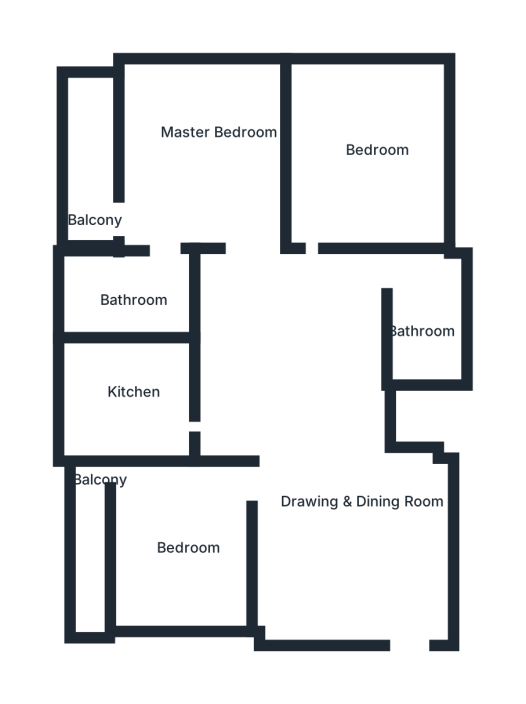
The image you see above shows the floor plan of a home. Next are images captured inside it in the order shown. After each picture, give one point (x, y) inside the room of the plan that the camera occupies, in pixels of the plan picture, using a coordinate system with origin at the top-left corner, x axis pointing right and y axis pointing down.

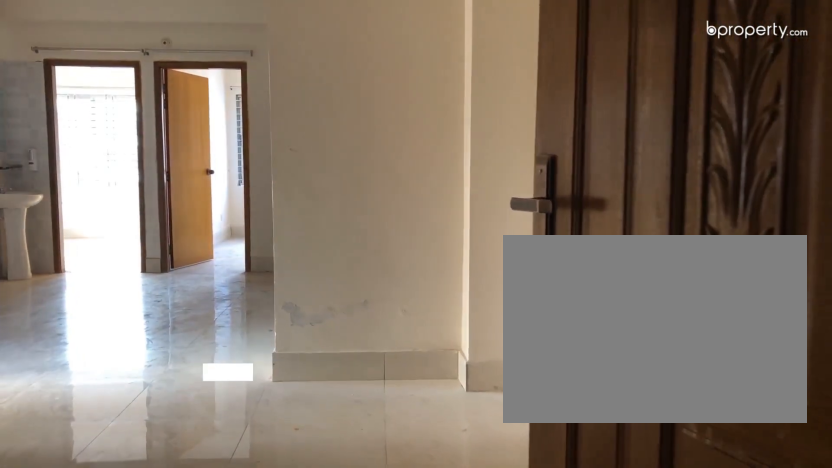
(351, 532)
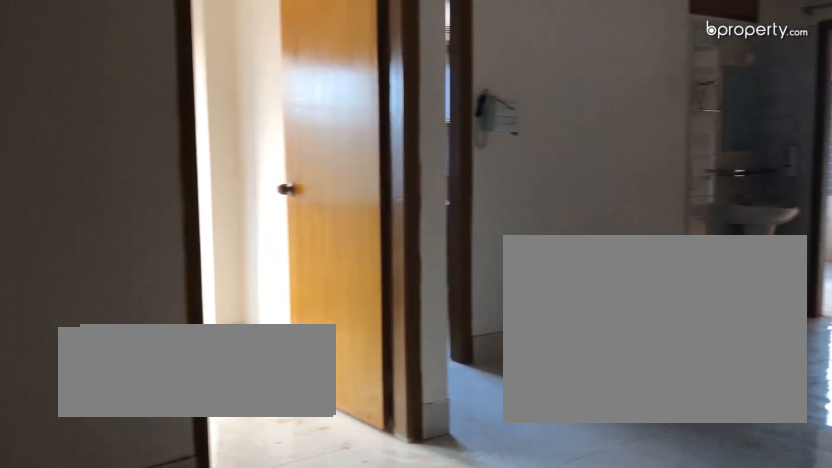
(351, 532)
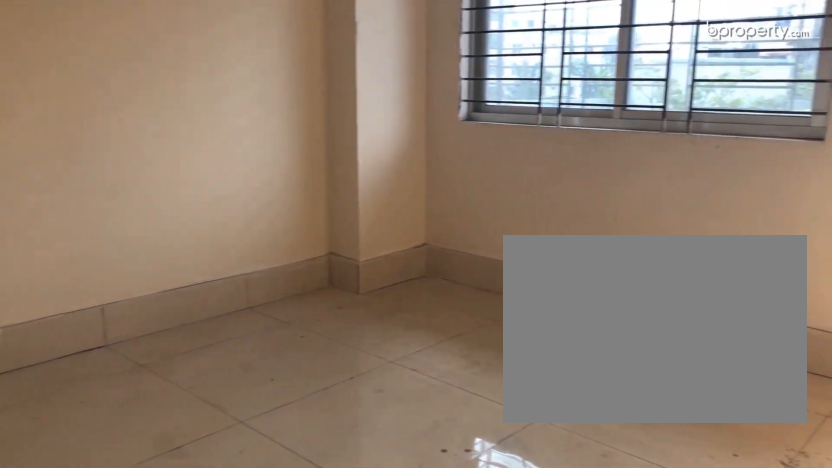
(193, 543)
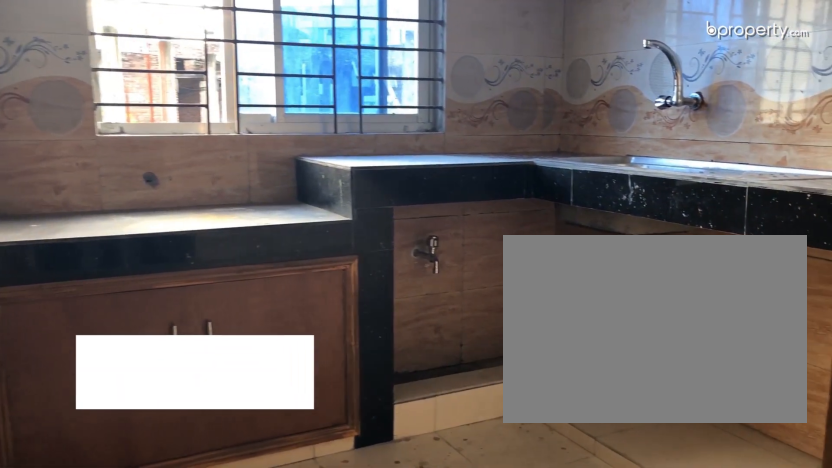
(130, 390)
